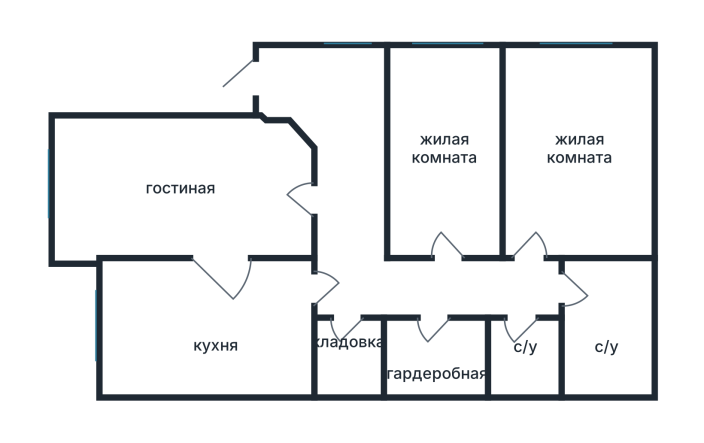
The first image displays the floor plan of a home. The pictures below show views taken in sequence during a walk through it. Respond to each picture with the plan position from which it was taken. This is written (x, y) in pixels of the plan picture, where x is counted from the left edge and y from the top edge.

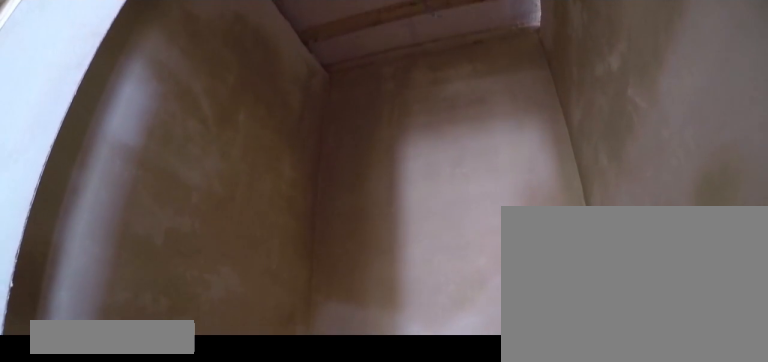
(346, 339)
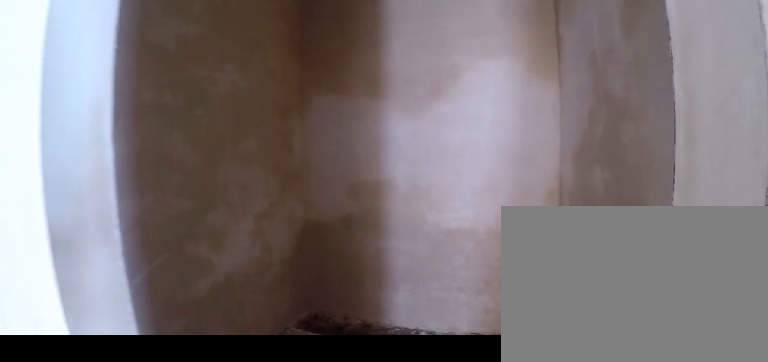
(356, 299)
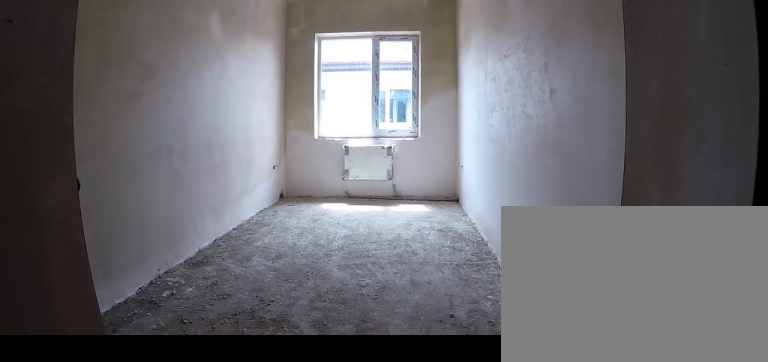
(449, 262)
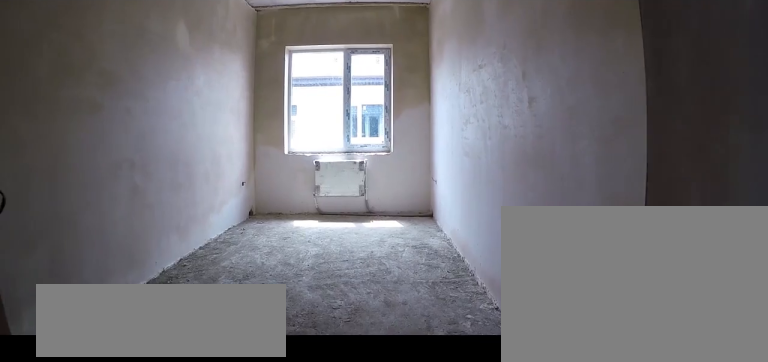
(449, 248)
